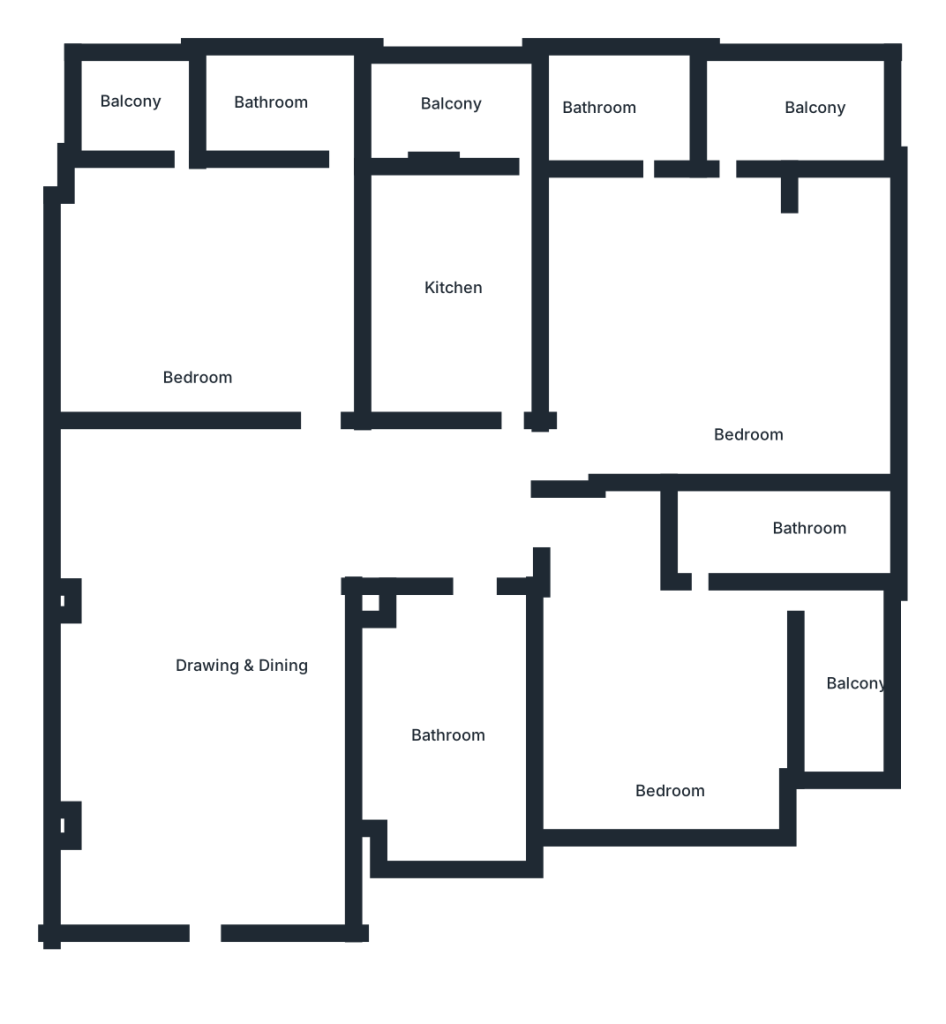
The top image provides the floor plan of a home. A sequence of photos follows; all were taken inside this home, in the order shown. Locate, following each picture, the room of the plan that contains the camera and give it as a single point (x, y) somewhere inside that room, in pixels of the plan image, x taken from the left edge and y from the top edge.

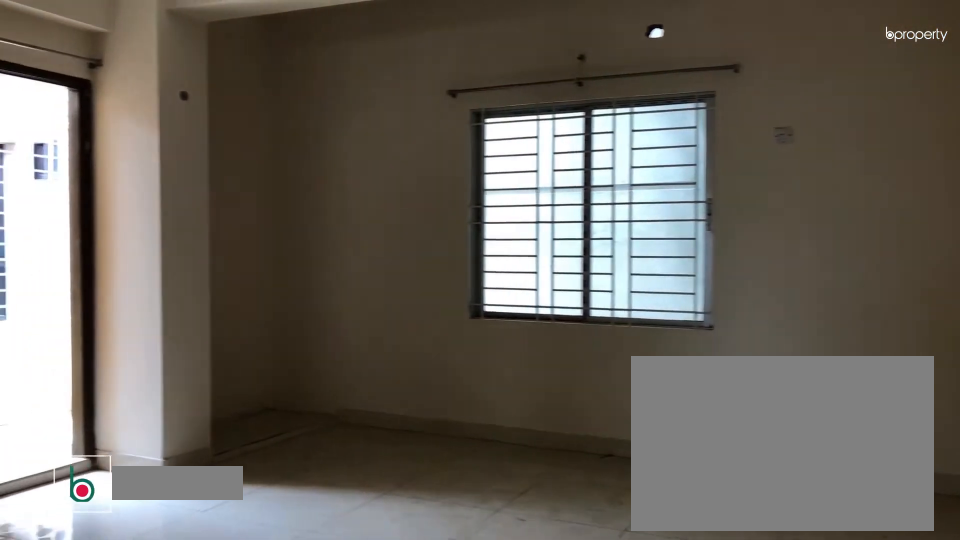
(747, 360)
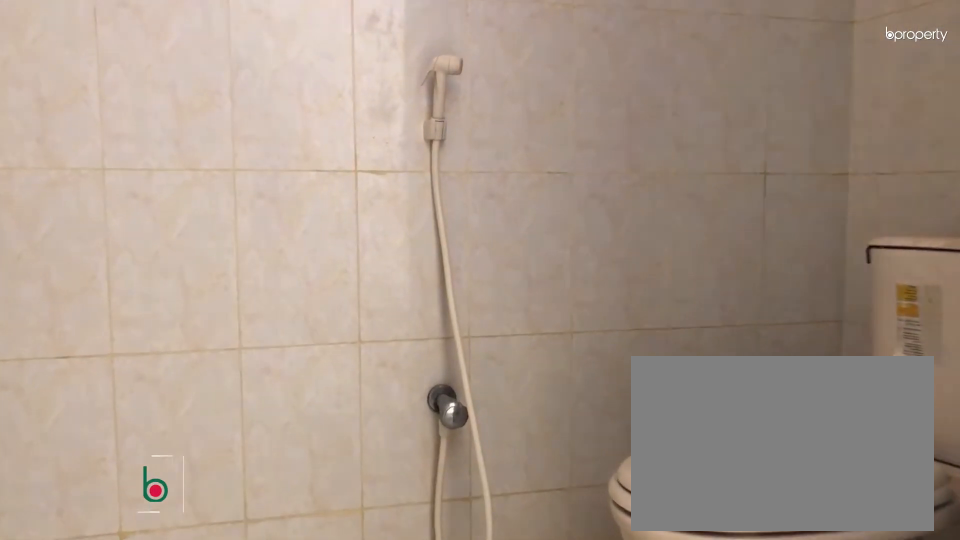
(623, 102)
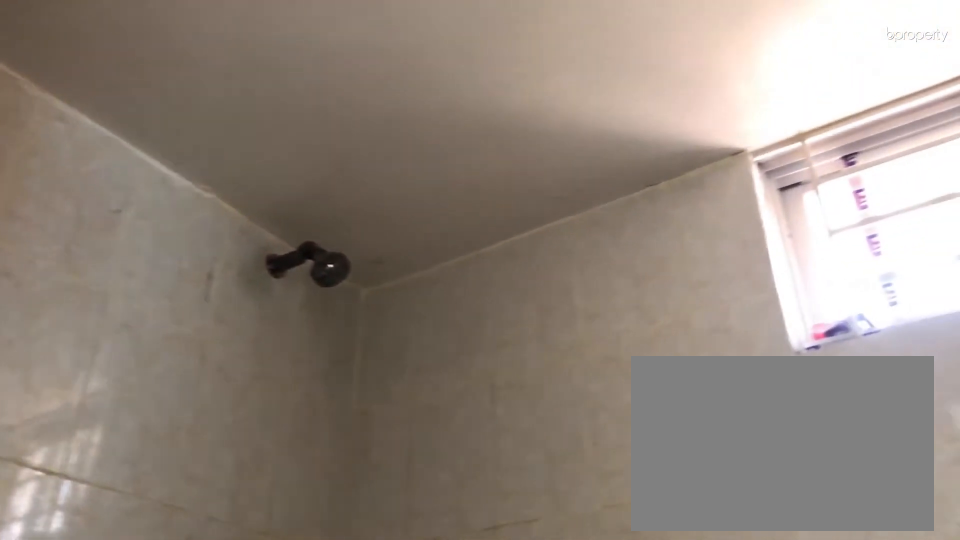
(623, 102)
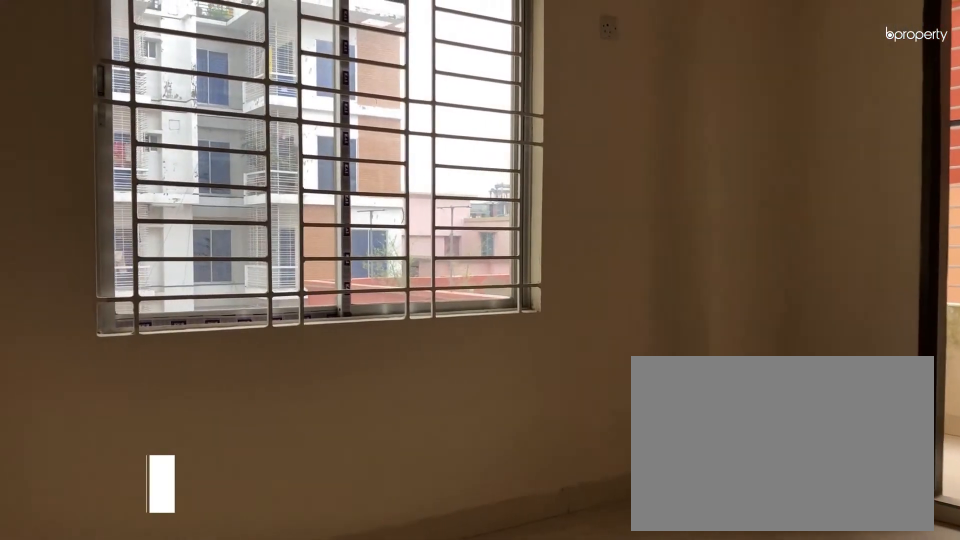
(212, 304)
